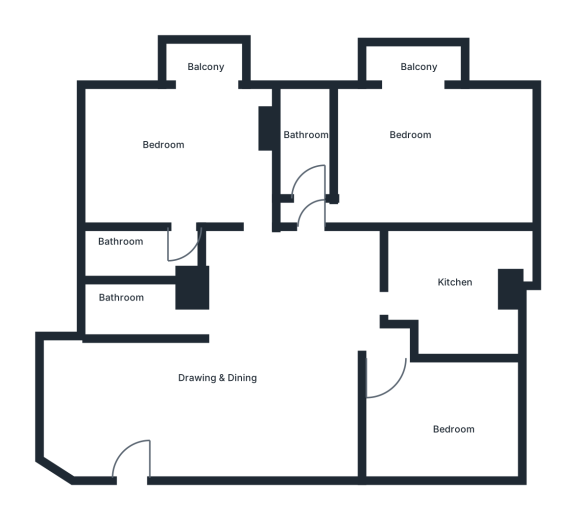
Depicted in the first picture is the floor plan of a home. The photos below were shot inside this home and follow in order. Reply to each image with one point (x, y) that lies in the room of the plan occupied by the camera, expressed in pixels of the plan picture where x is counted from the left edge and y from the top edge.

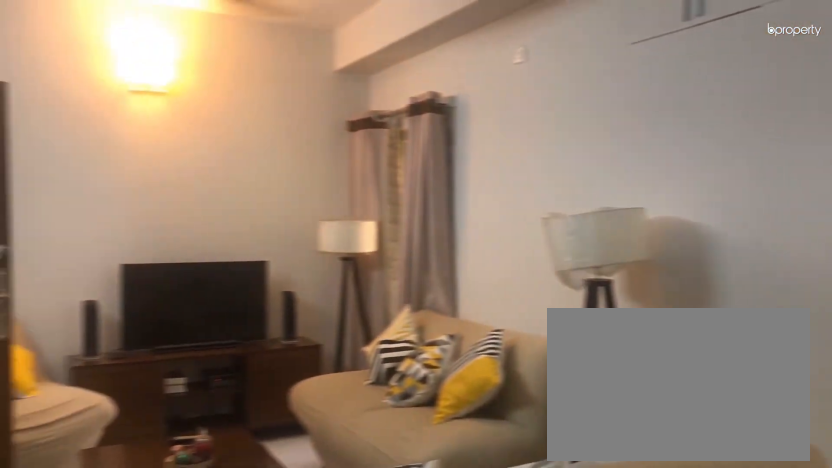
(273, 357)
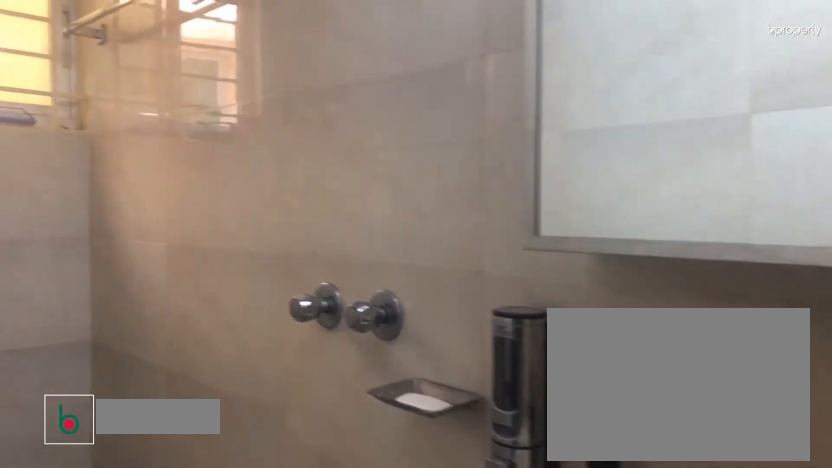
(130, 305)
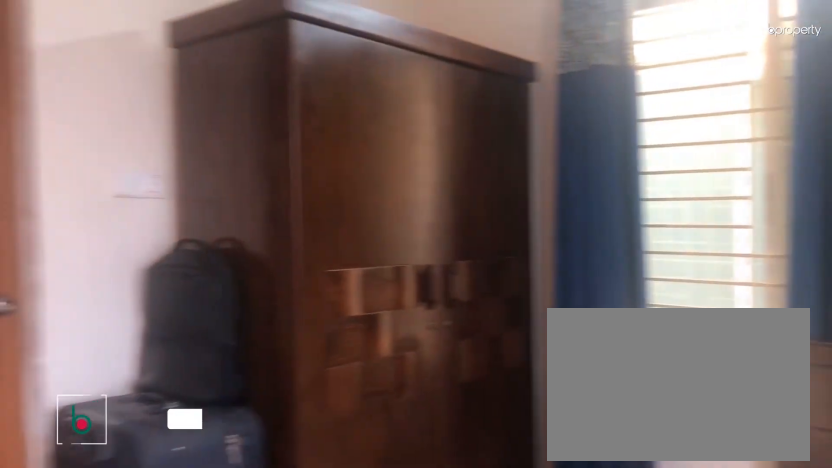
(185, 145)
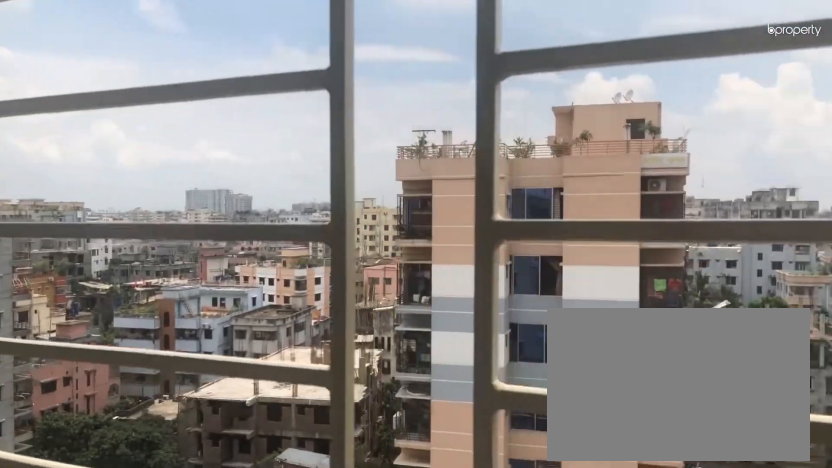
(207, 64)
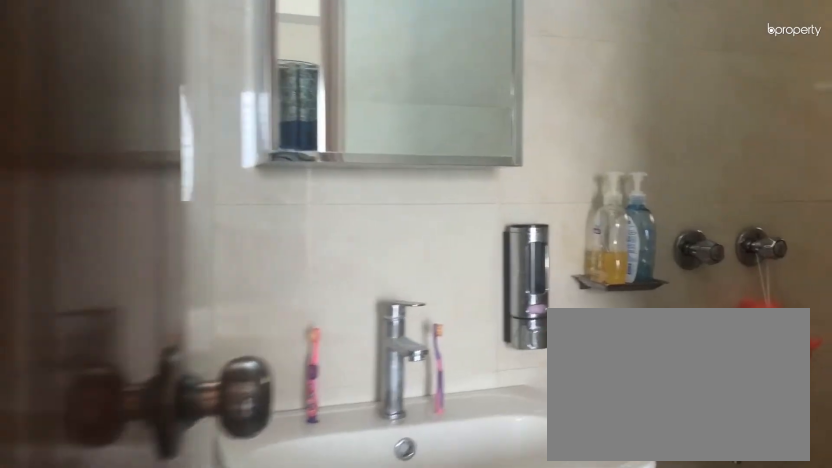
(138, 255)
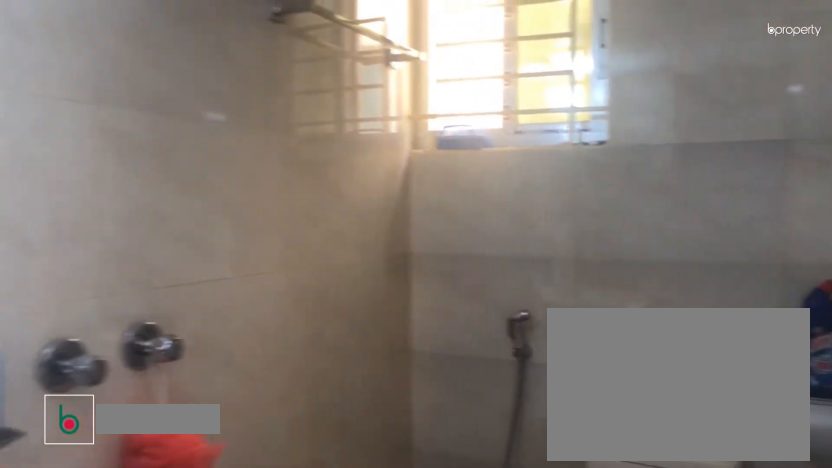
(138, 255)
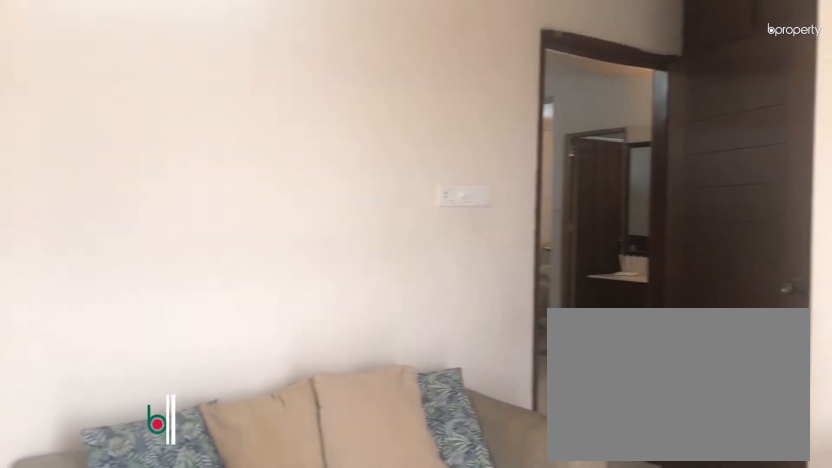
(427, 160)
